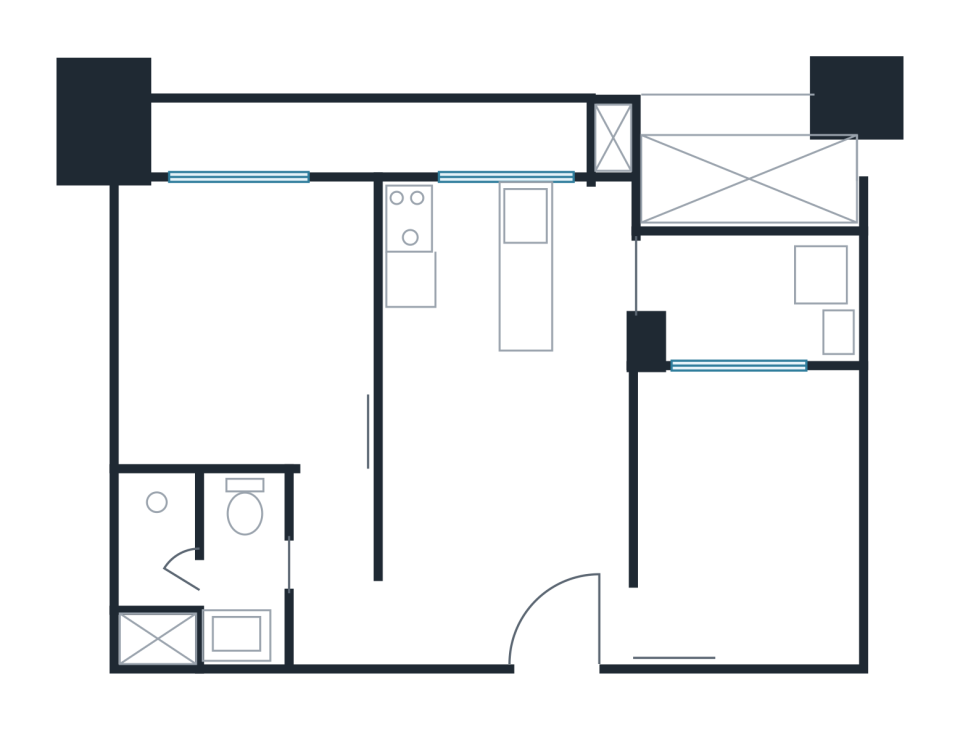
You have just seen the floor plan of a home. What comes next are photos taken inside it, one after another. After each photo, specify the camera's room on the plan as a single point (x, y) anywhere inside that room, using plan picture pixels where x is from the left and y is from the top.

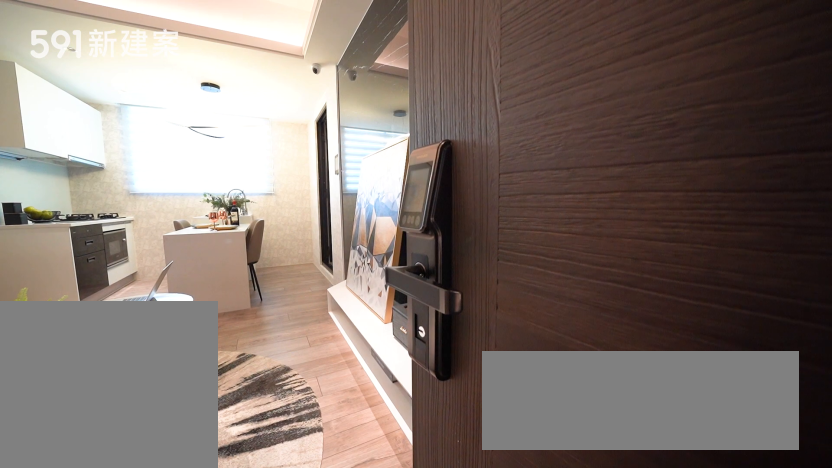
(568, 613)
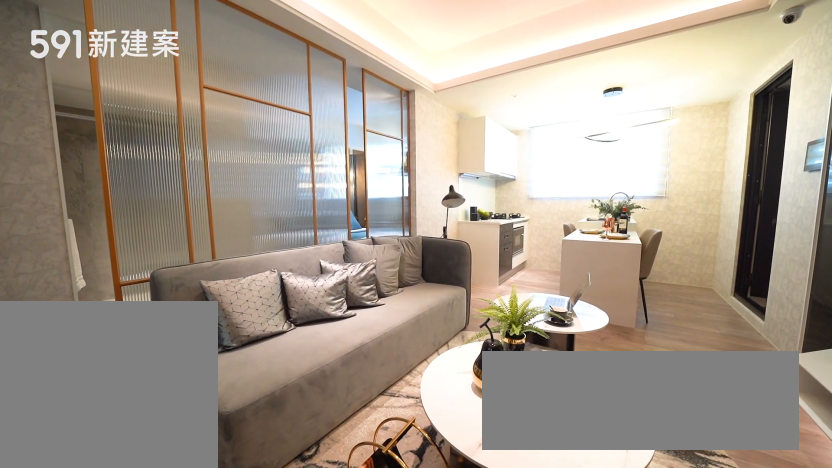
(504, 468)
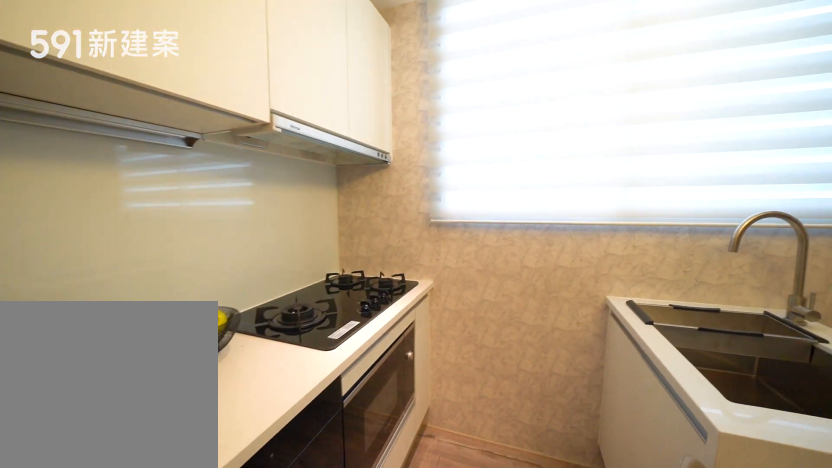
(456, 260)
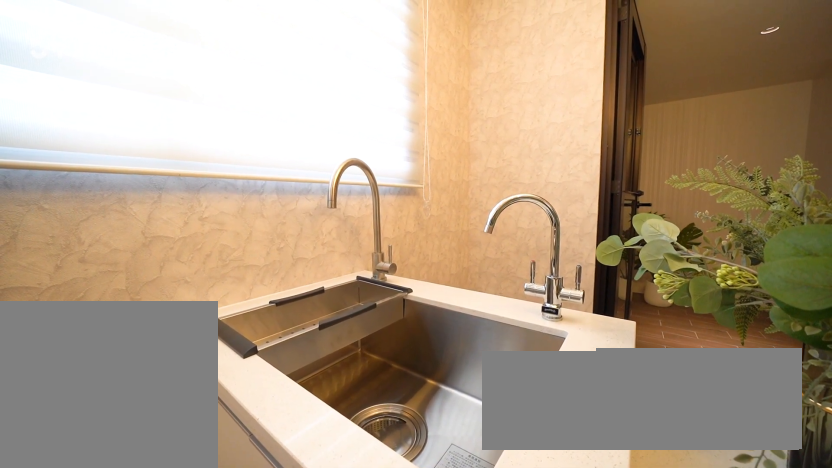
(456, 260)
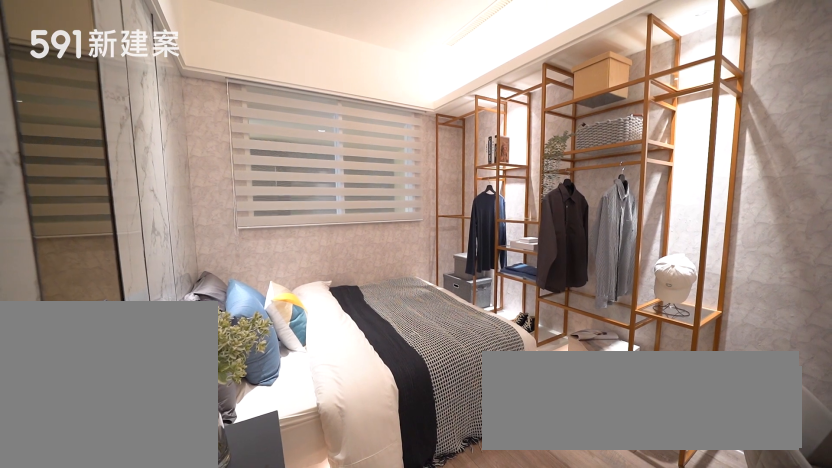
(754, 509)
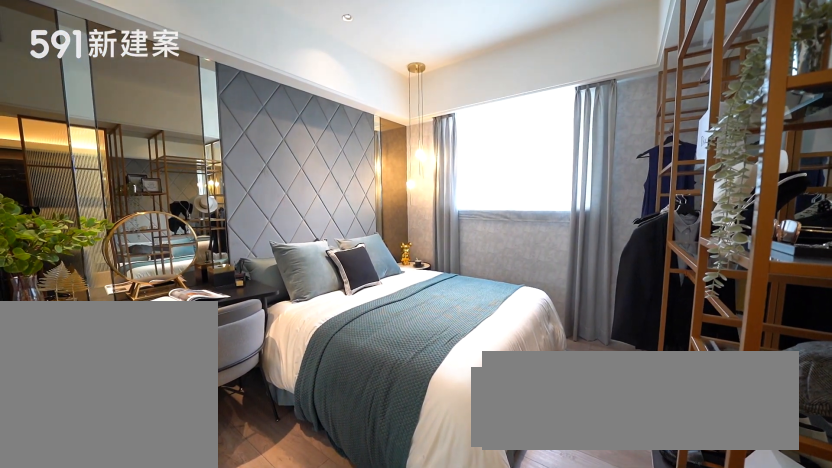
(245, 320)
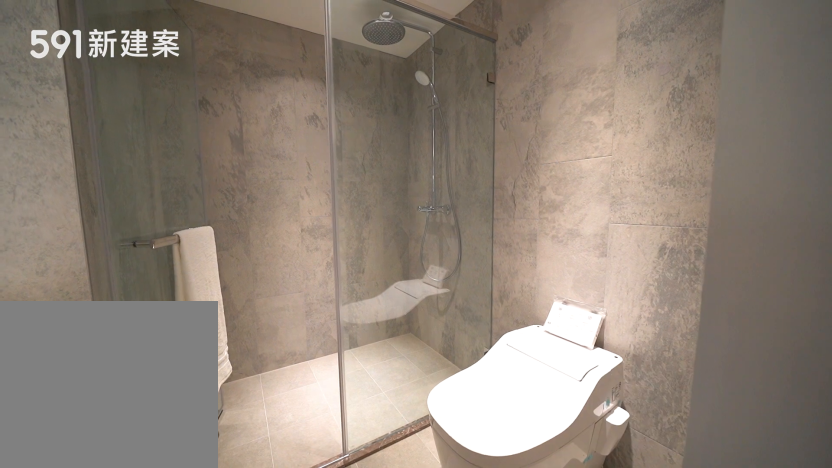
(199, 569)
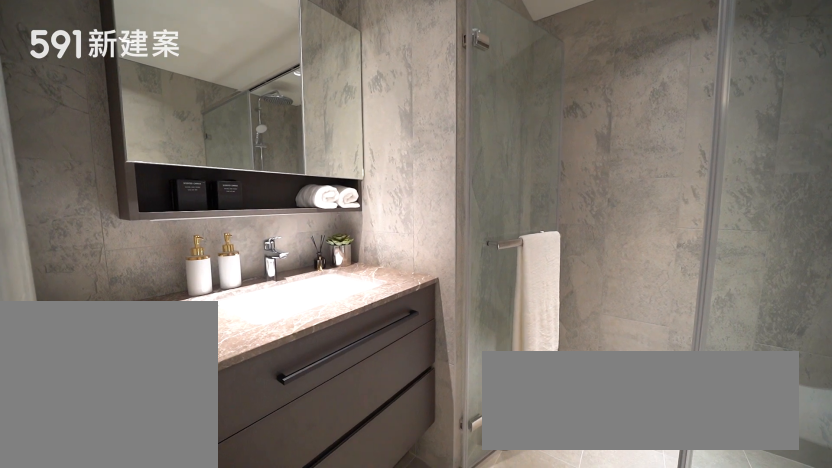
(199, 569)
